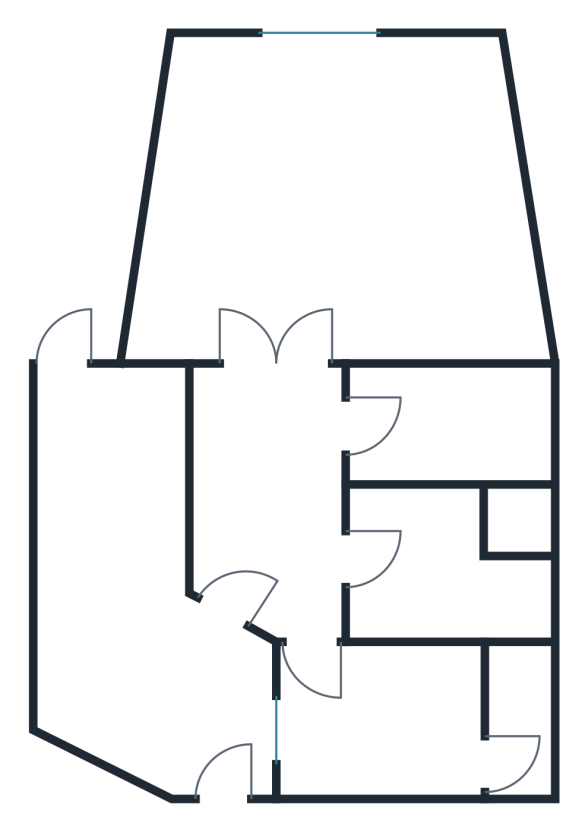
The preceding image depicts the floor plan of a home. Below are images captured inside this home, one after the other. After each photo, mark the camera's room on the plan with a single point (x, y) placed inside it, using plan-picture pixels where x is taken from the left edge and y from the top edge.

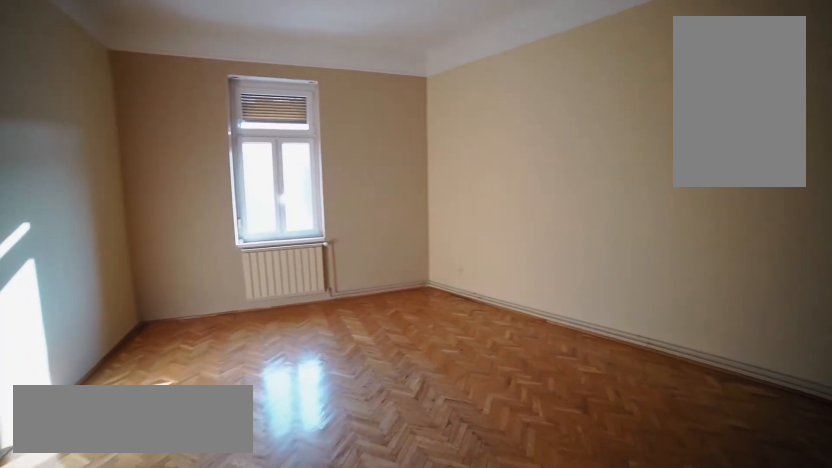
(222, 227)
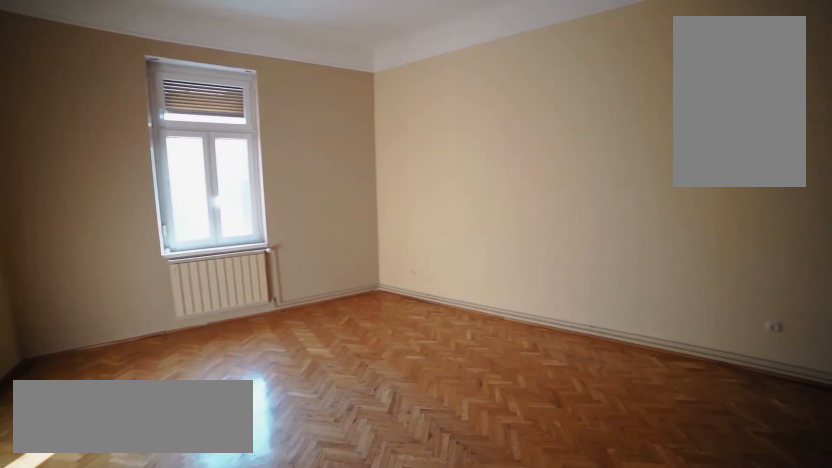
(214, 206)
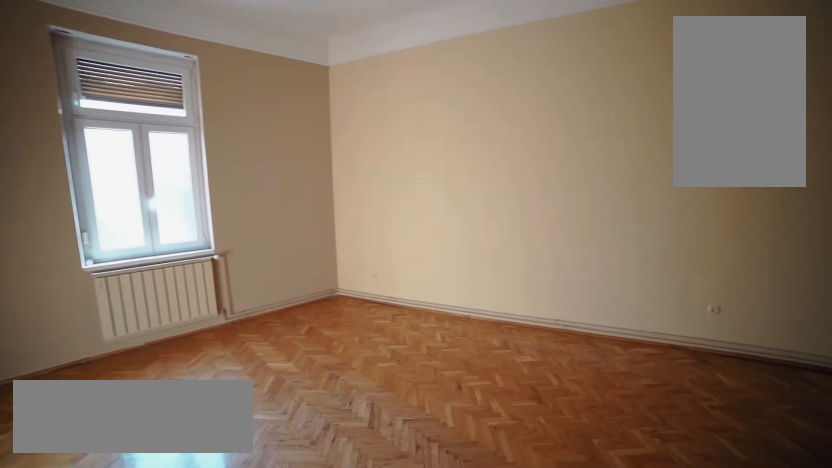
(209, 191)
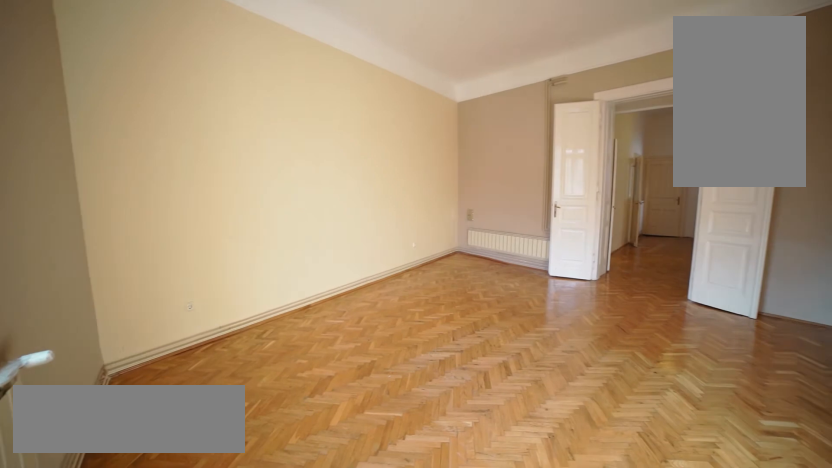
(218, 93)
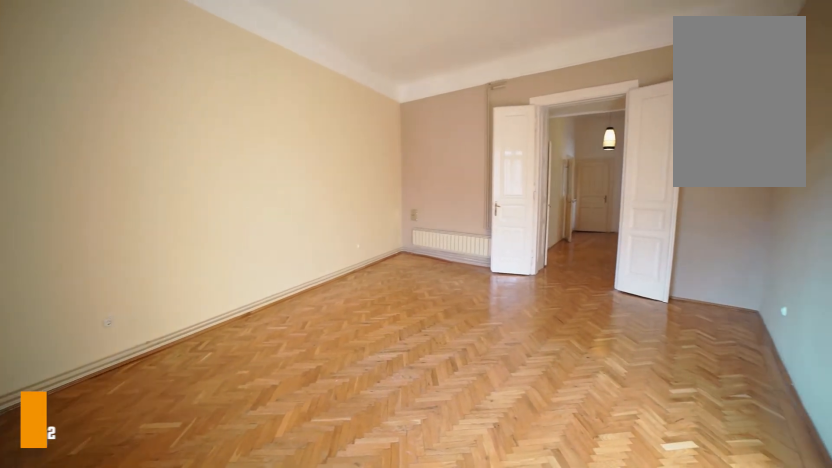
(218, 93)
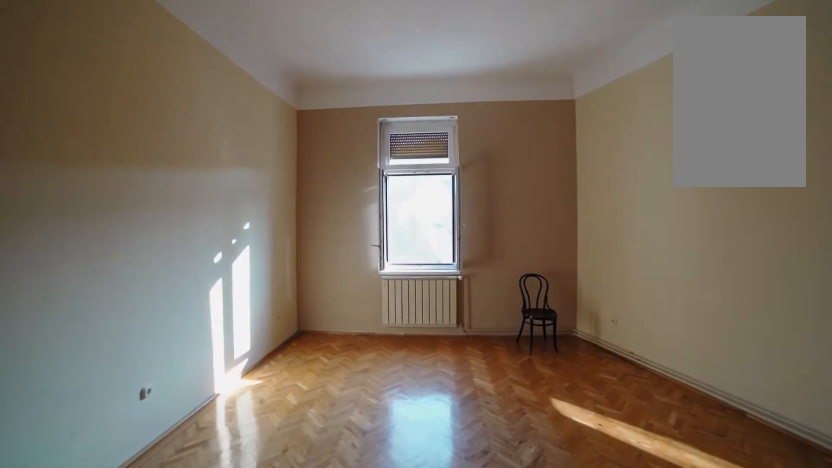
(282, 304)
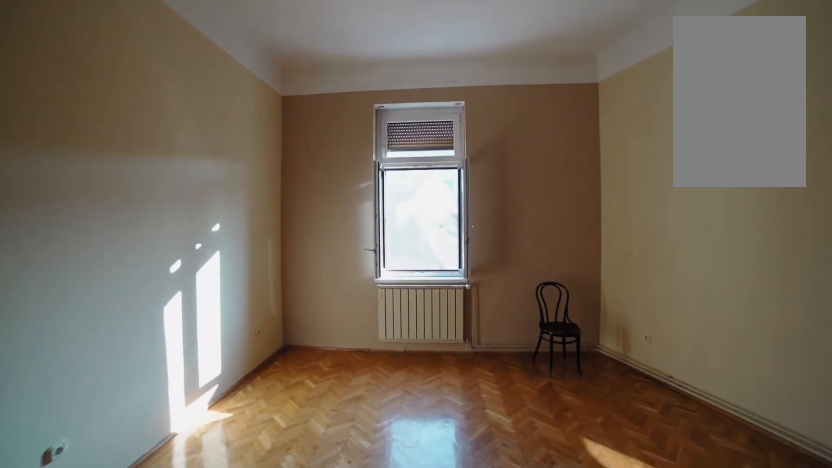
(287, 278)
